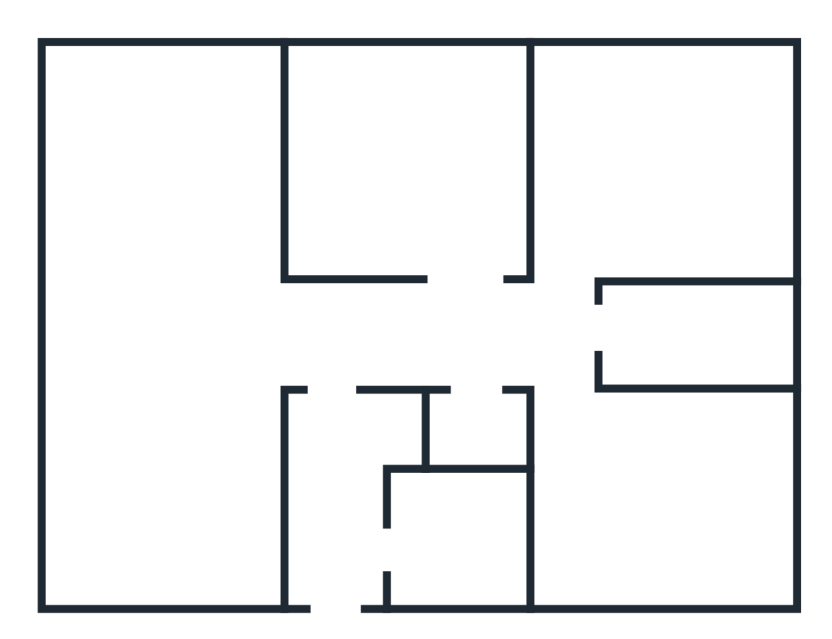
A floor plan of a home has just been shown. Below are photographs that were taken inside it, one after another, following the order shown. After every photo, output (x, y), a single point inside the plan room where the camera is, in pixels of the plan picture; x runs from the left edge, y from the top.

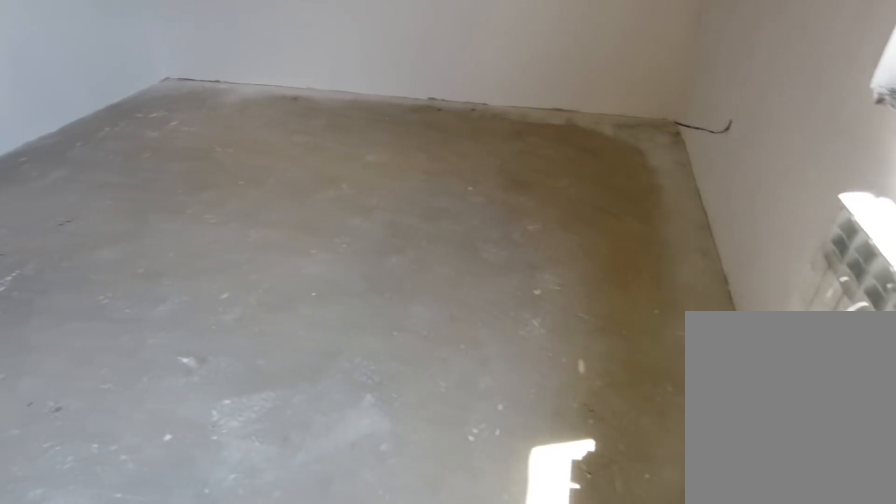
(607, 525)
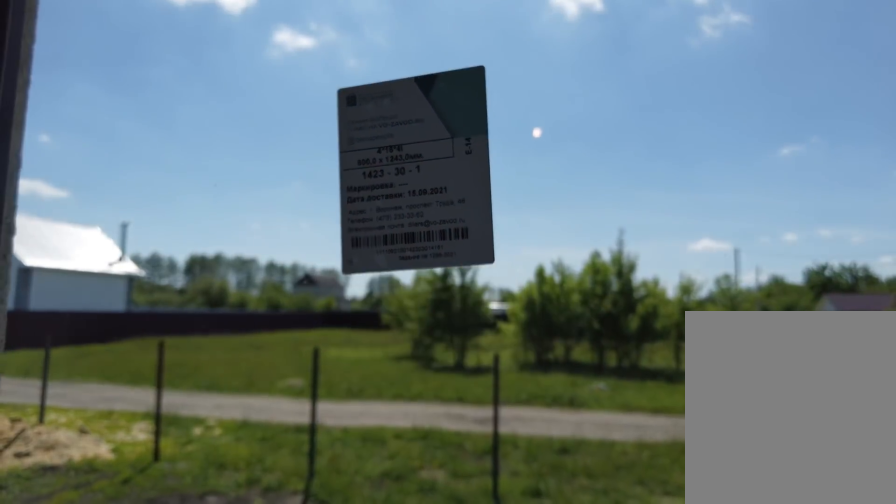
(607, 525)
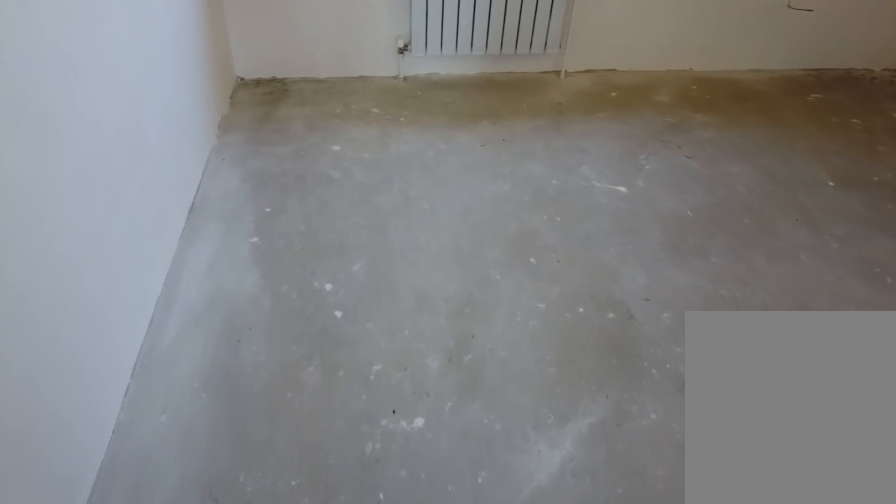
(584, 231)
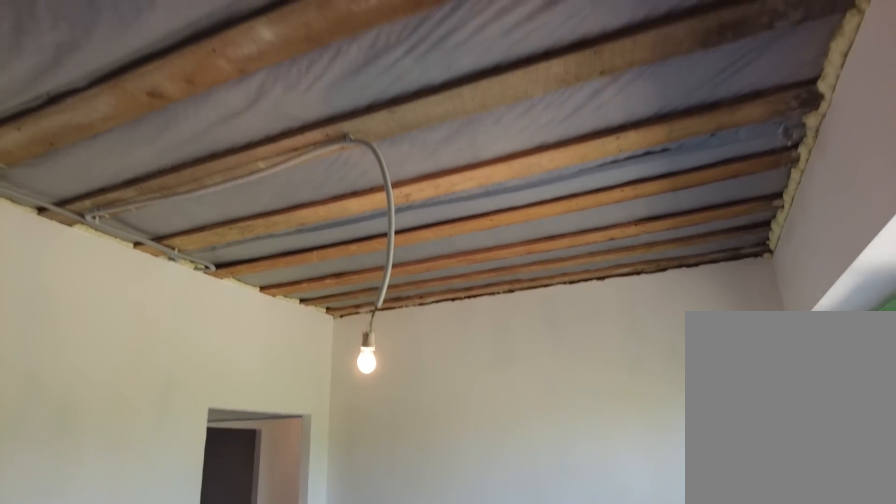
(584, 231)
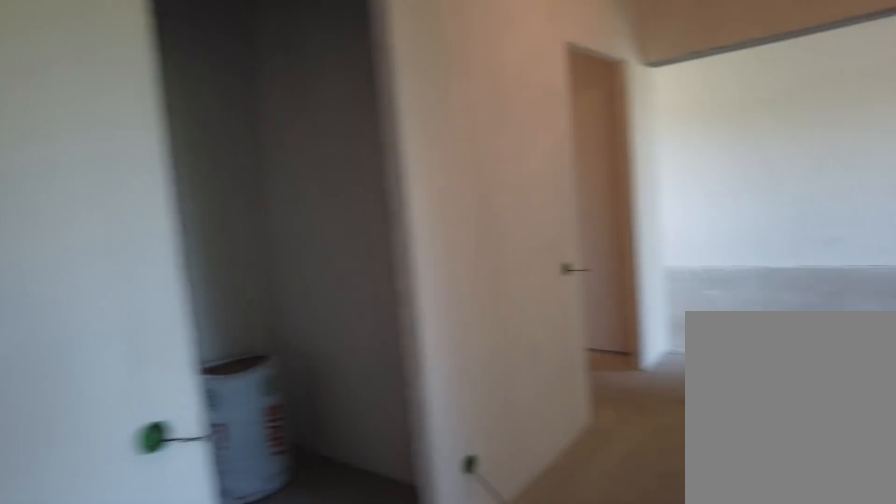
(553, 331)
